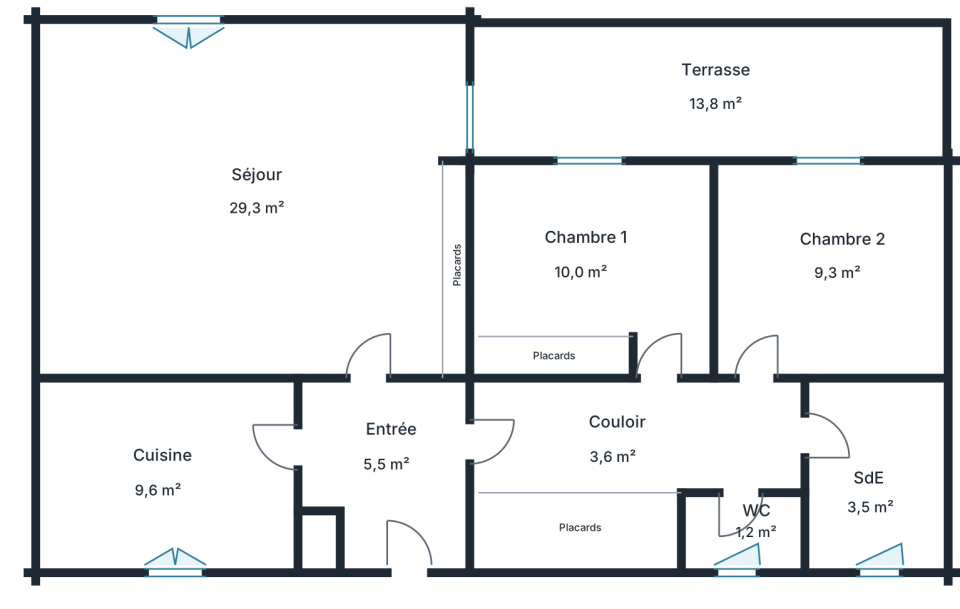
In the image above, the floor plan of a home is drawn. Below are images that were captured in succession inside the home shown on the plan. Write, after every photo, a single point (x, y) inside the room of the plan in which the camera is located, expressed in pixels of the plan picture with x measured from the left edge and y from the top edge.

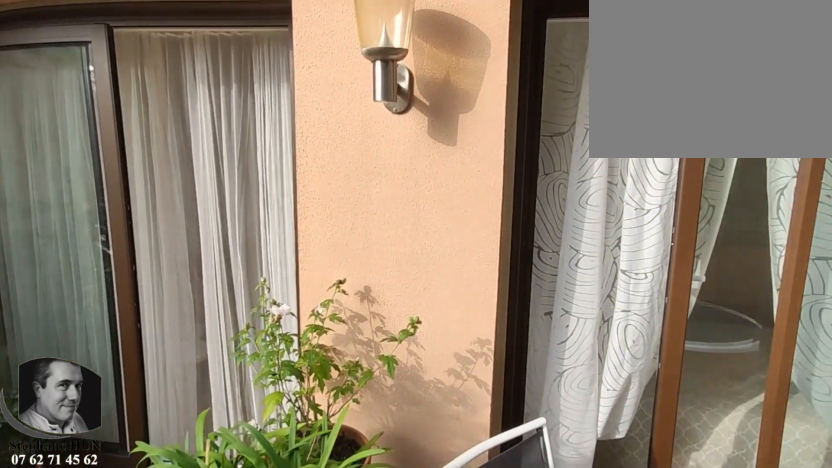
(712, 84)
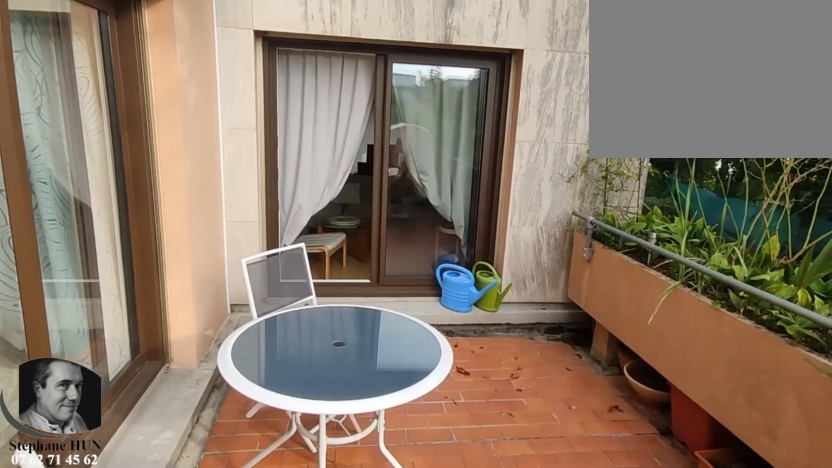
(712, 84)
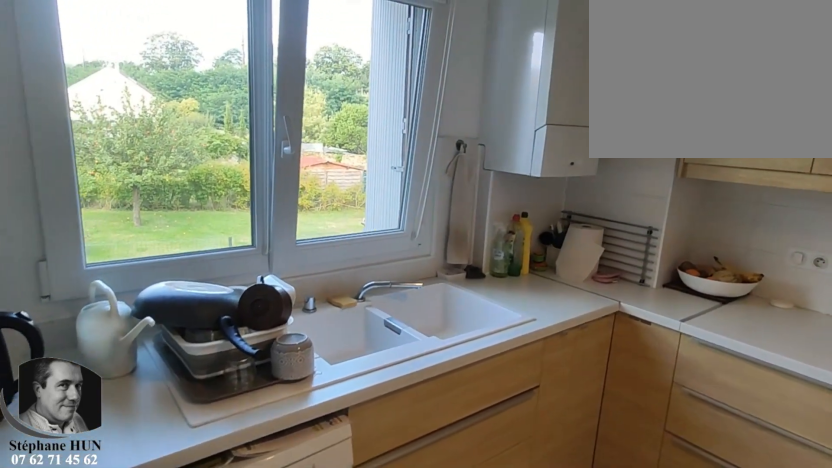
(166, 474)
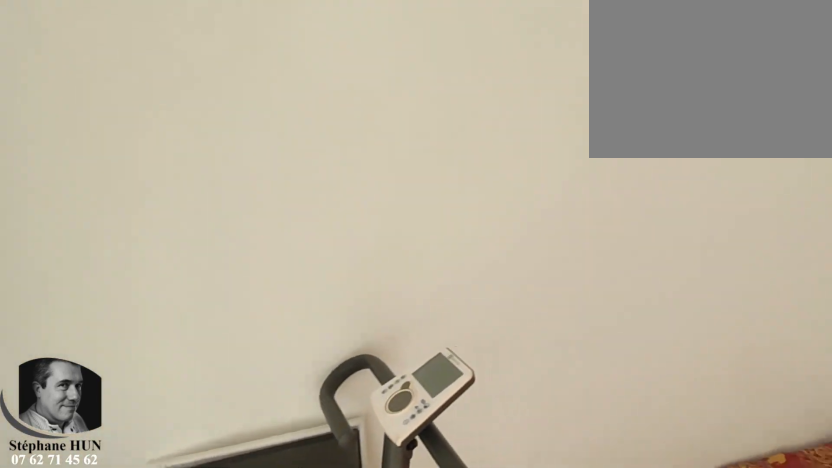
(832, 273)
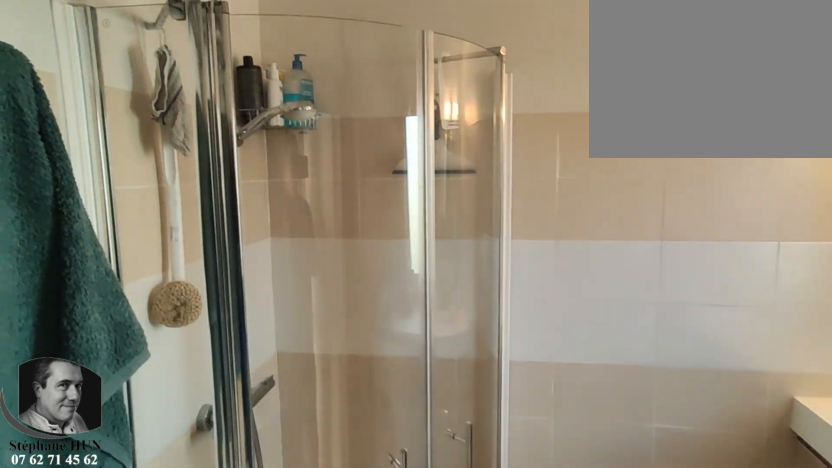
(873, 474)
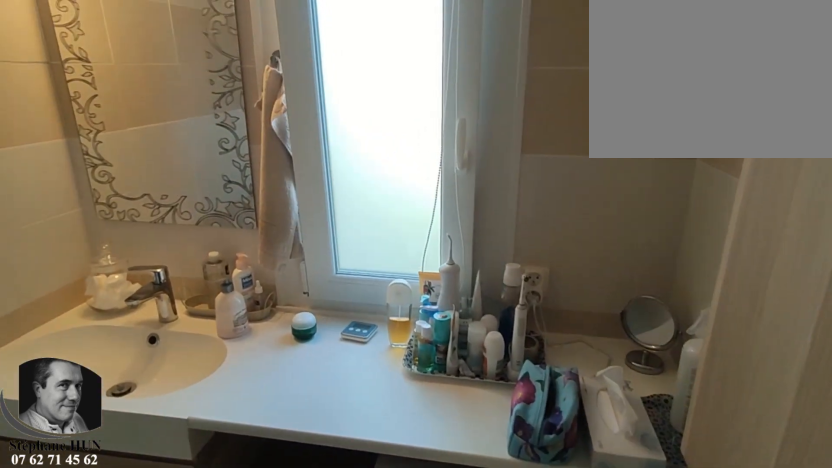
(873, 474)
